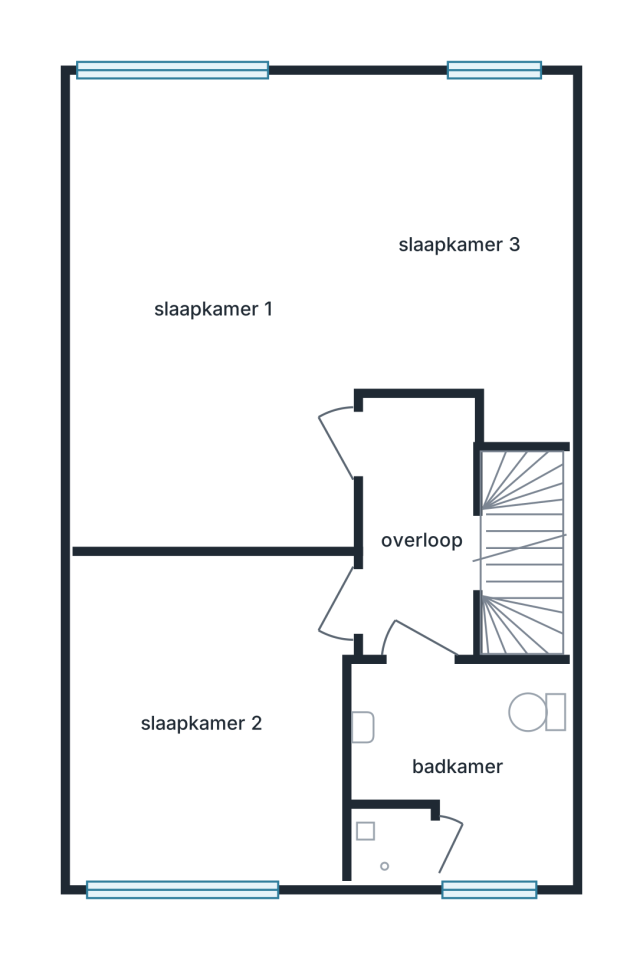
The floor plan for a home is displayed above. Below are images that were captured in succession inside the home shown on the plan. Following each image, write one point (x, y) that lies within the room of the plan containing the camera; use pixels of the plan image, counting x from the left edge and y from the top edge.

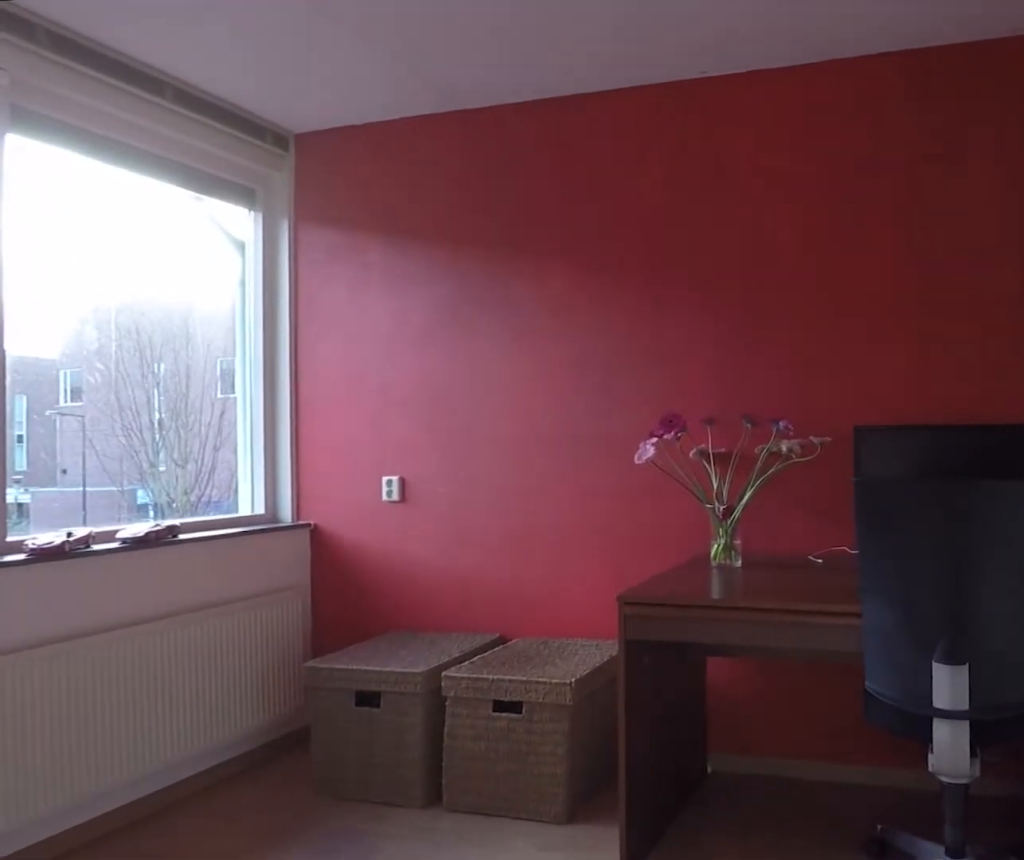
(203, 796)
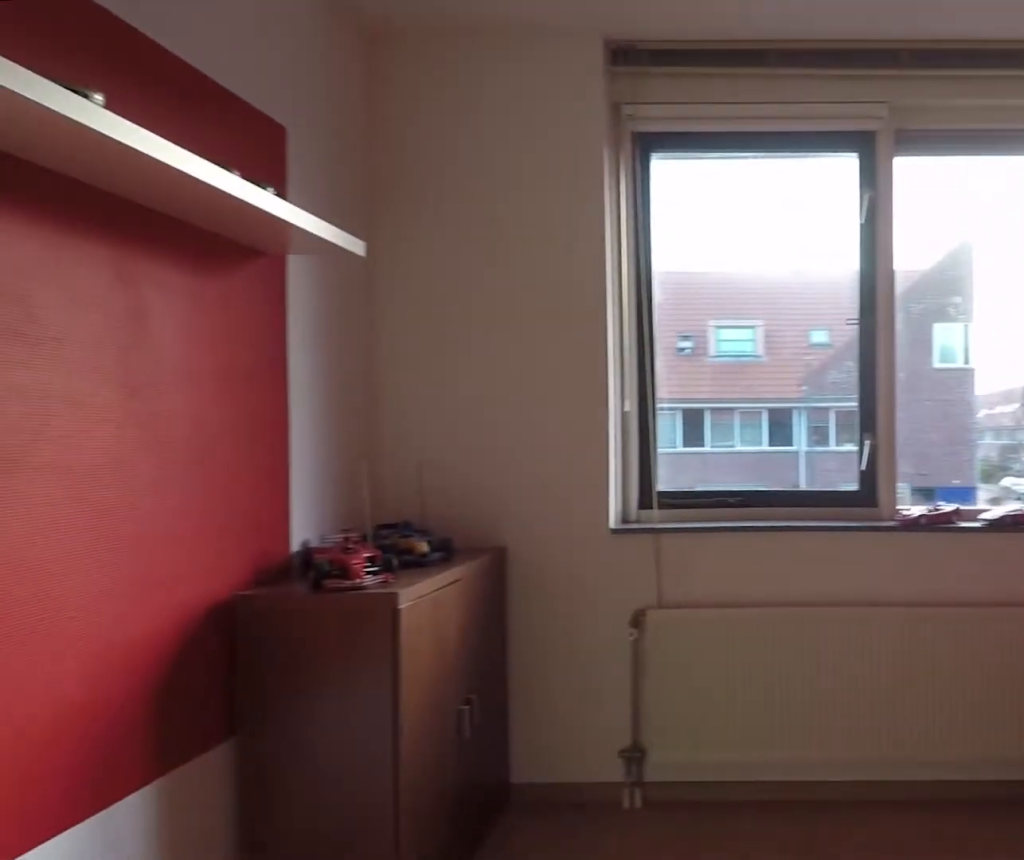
(203, 796)
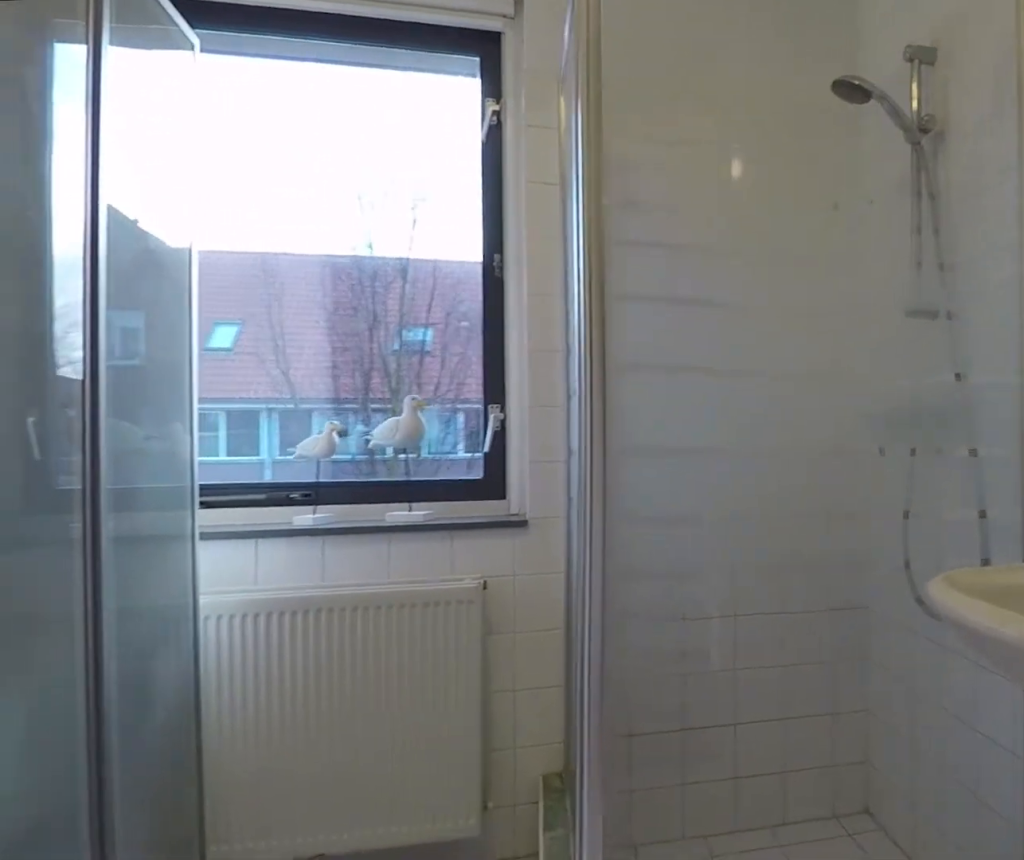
(460, 802)
